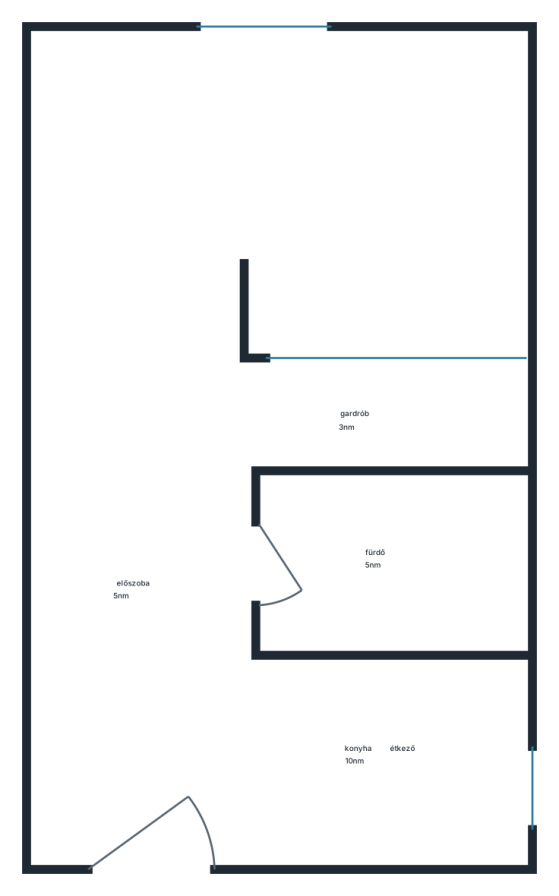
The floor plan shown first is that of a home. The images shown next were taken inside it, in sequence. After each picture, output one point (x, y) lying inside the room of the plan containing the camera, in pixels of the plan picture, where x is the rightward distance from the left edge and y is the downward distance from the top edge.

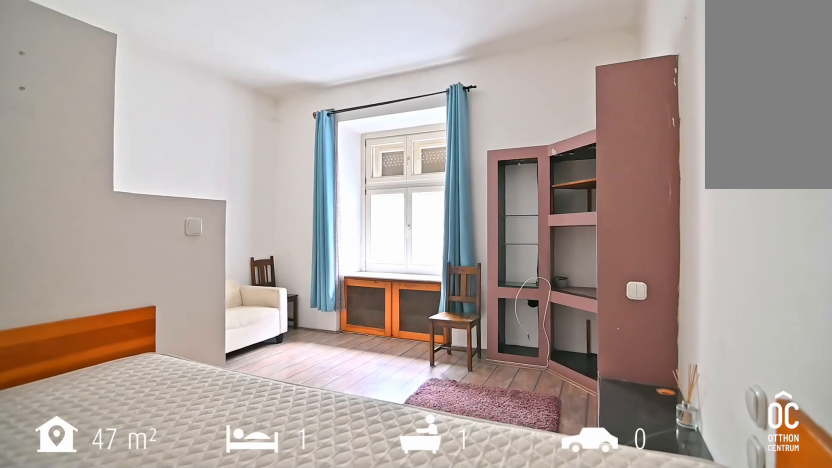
(254, 170)
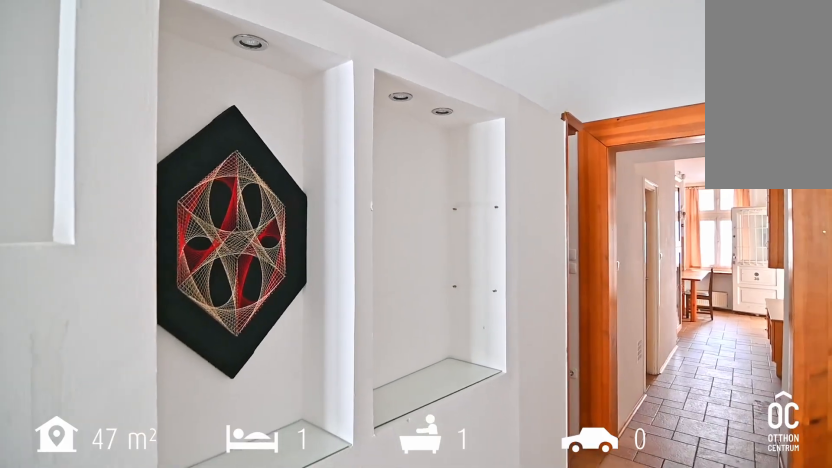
(255, 170)
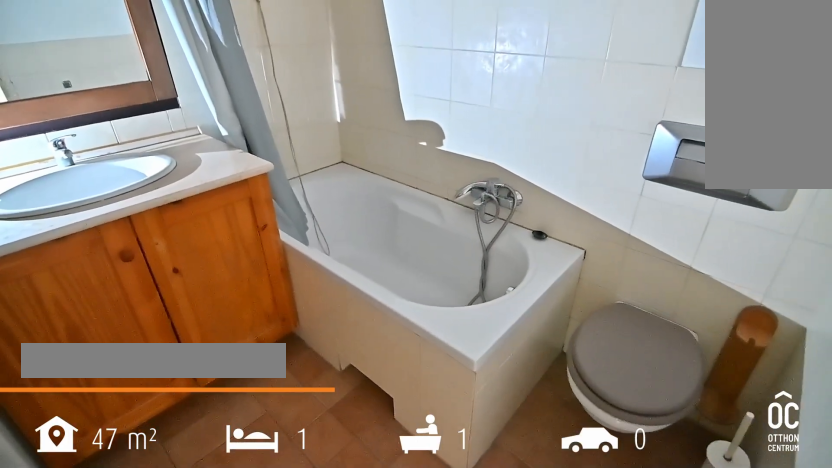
(387, 565)
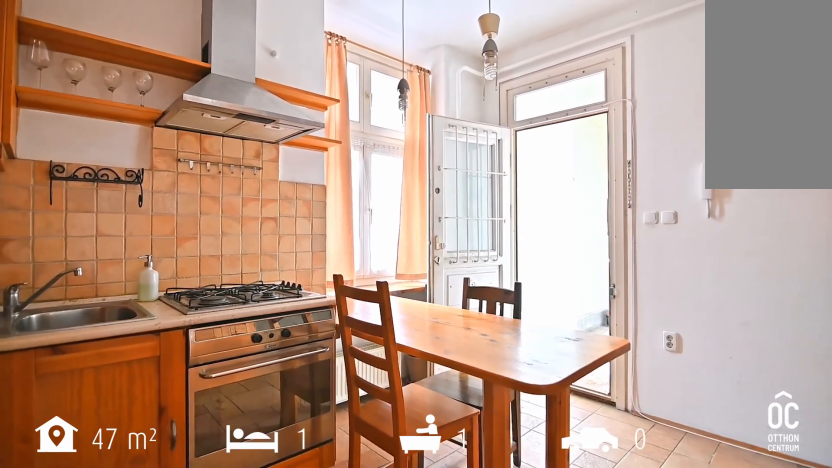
(381, 761)
